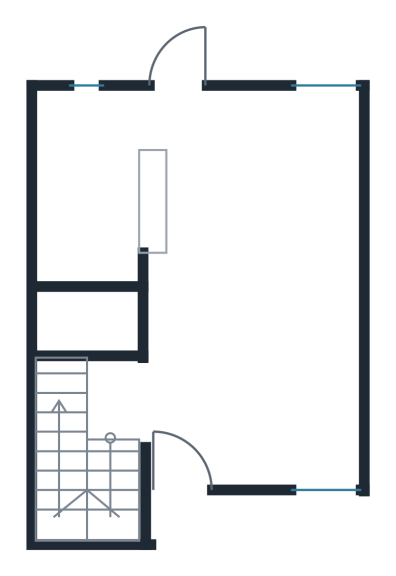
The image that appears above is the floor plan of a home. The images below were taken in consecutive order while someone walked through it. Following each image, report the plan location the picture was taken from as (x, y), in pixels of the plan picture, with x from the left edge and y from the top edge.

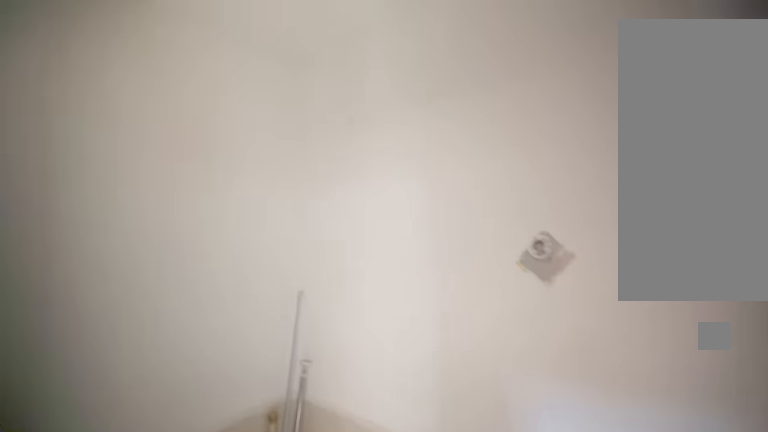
(141, 395)
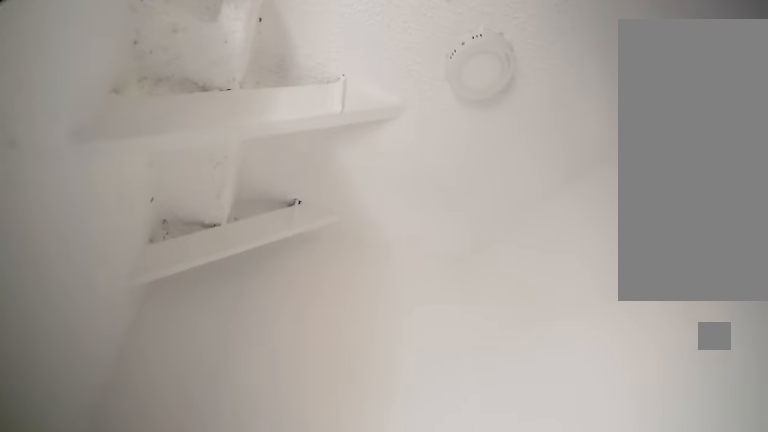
(142, 397)
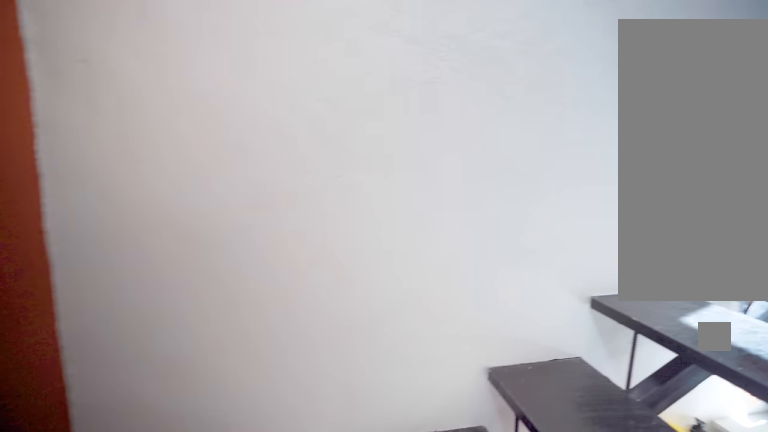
(142, 395)
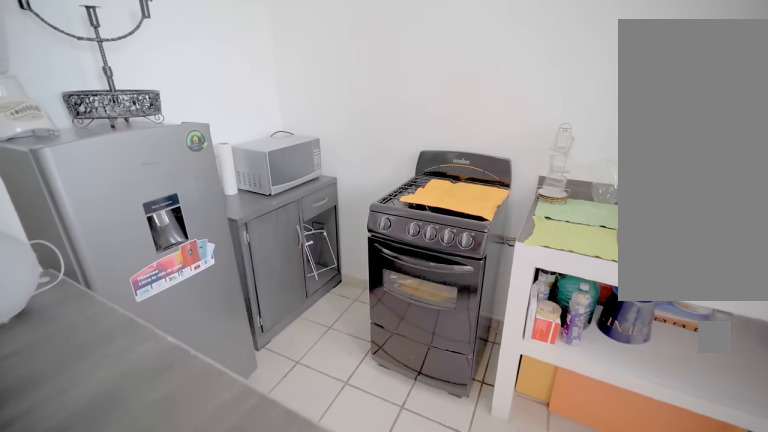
(187, 145)
